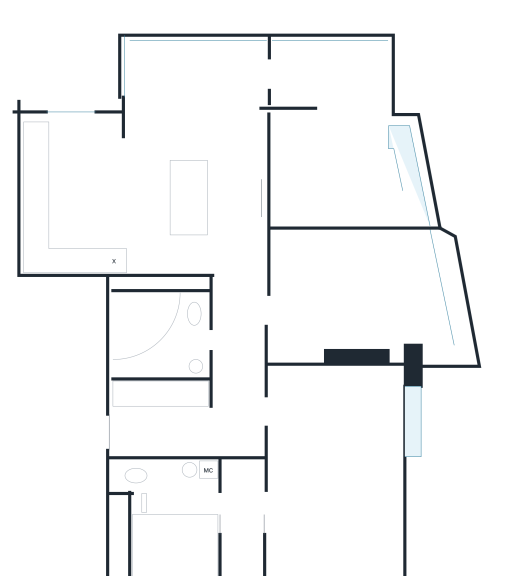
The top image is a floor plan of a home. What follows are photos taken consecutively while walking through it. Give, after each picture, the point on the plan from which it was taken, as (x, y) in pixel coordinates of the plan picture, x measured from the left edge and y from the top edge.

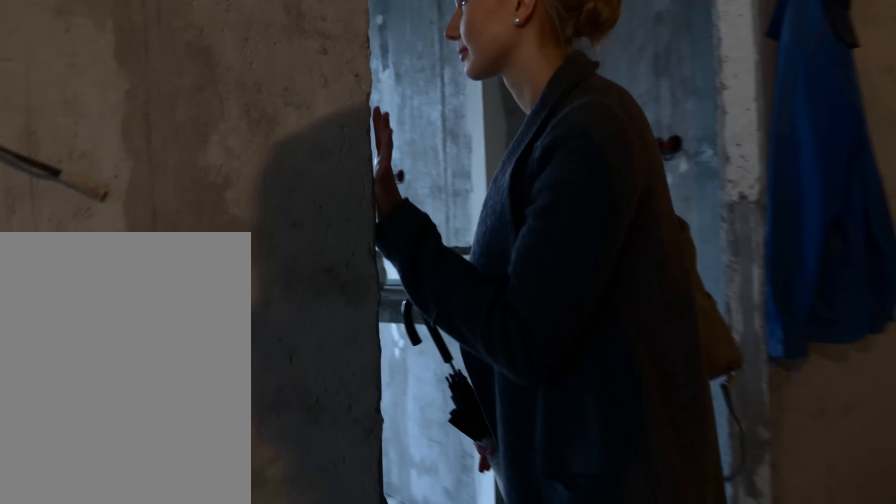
(246, 295)
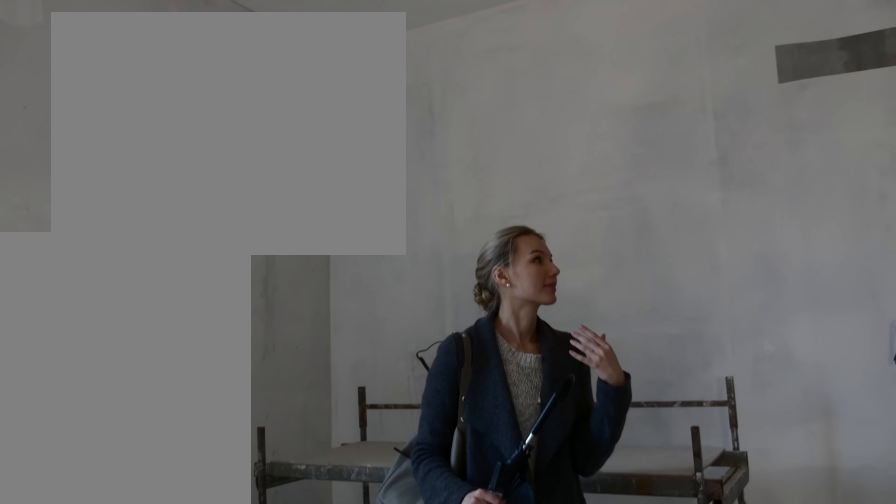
(375, 455)
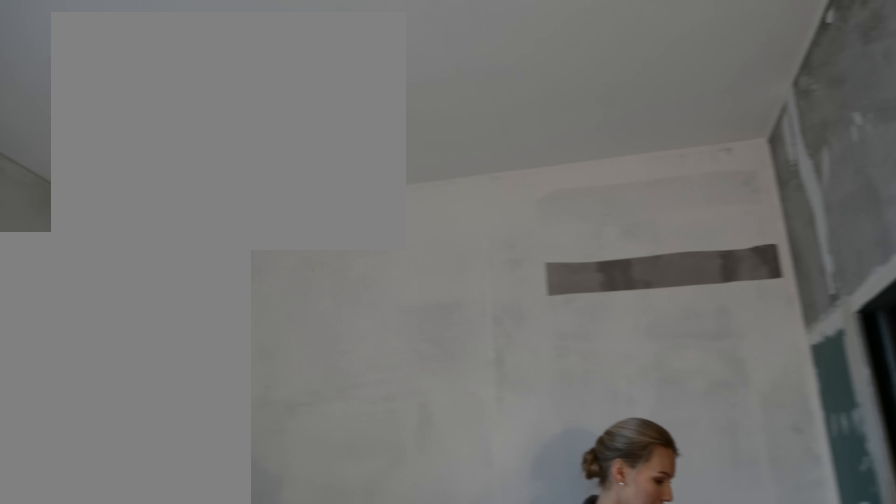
(375, 456)
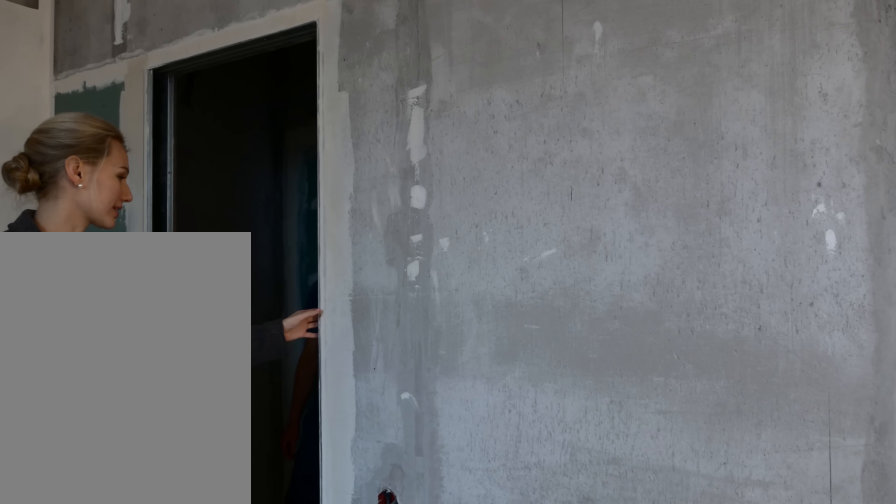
(367, 480)
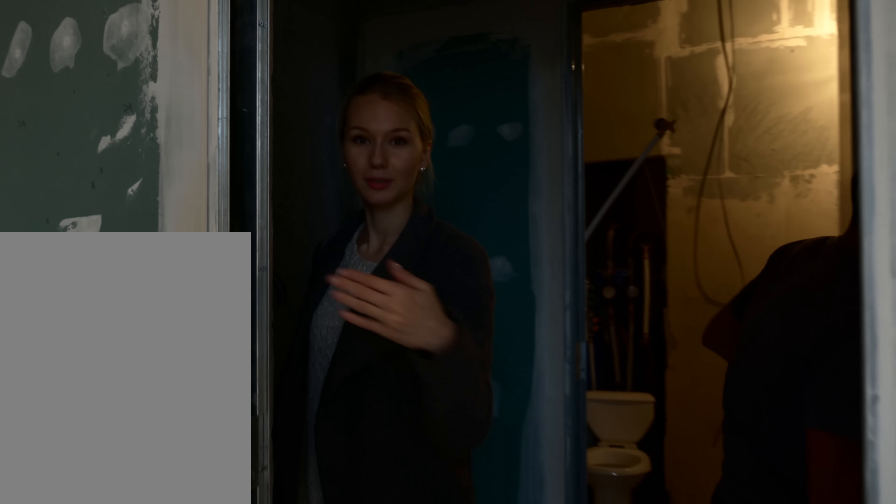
(297, 492)
